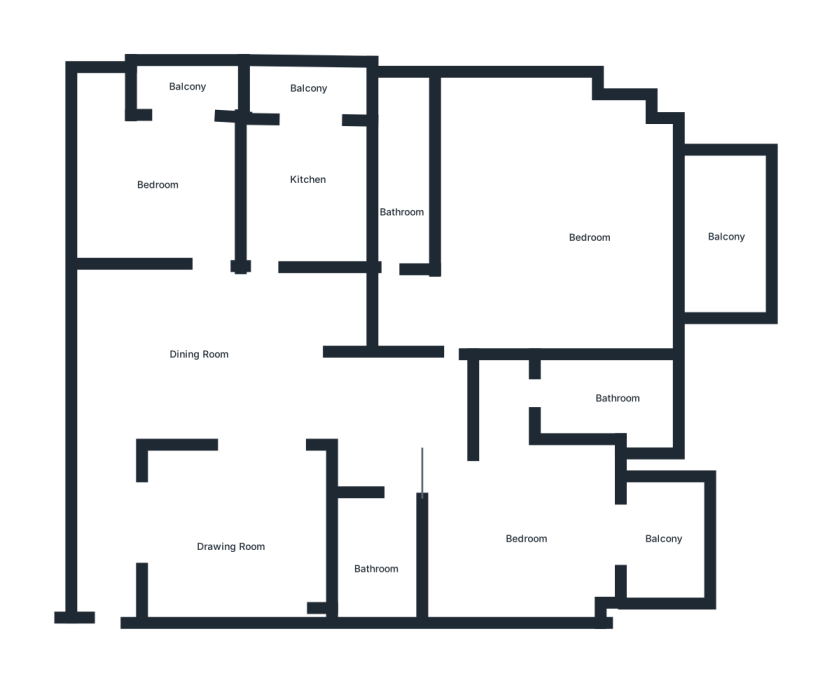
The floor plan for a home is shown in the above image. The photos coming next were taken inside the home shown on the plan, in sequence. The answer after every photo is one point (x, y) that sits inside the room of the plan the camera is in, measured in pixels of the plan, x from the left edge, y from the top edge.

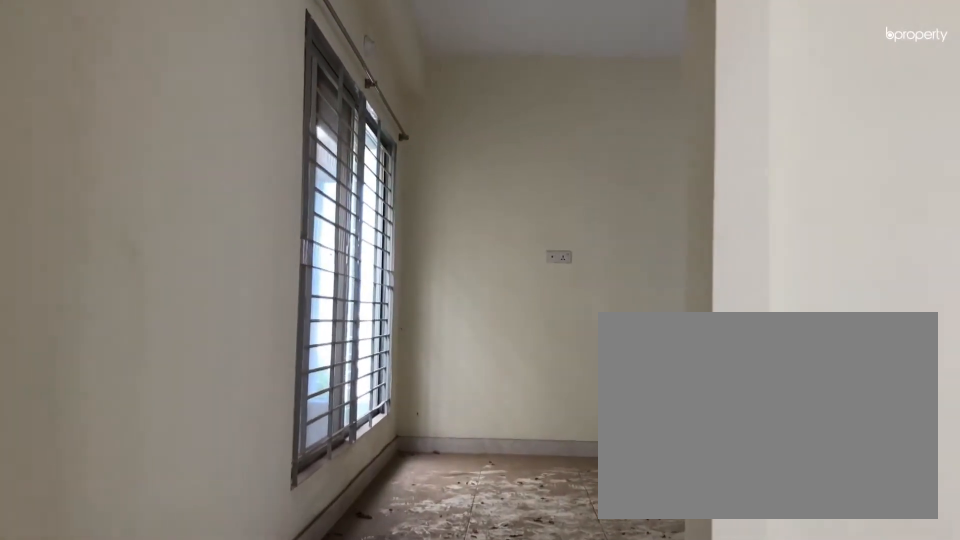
(109, 563)
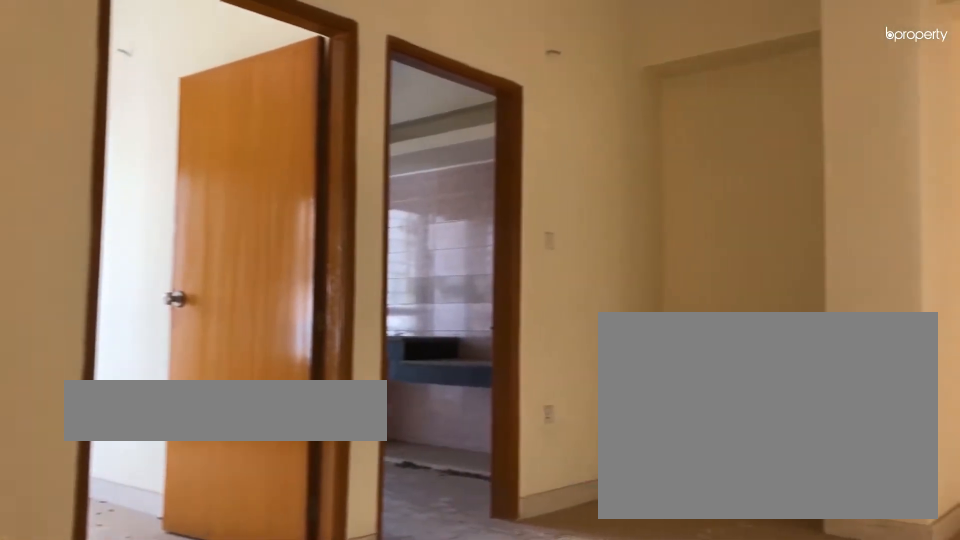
(232, 349)
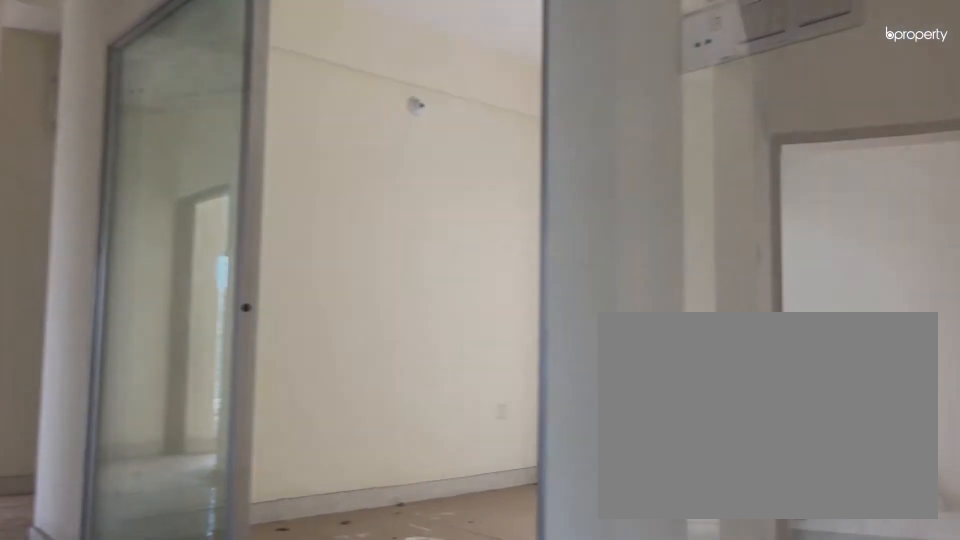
(233, 349)
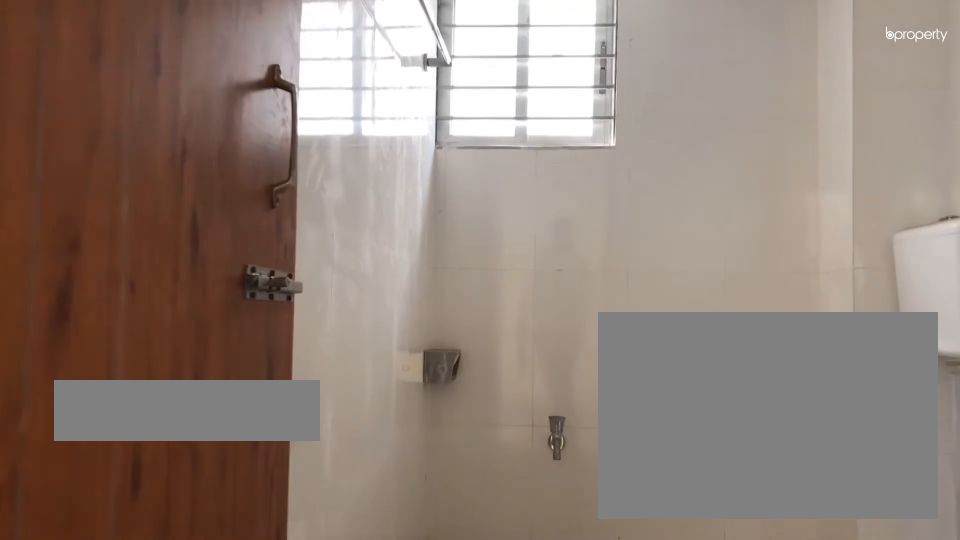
(377, 555)
